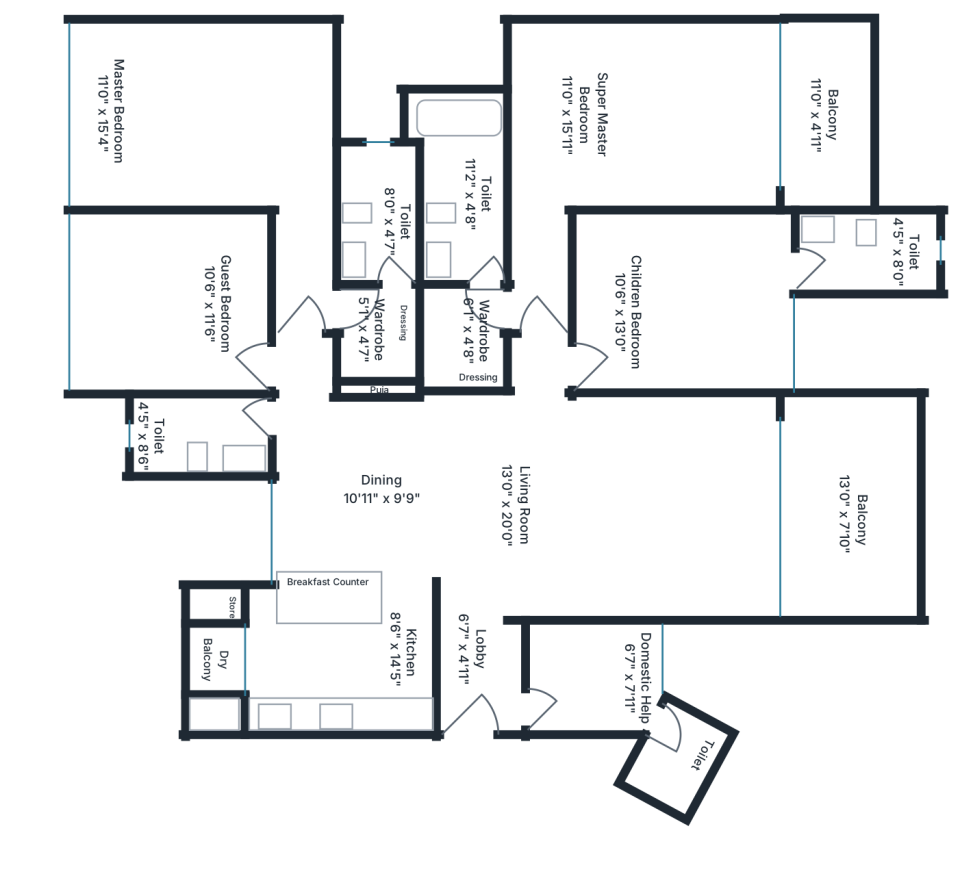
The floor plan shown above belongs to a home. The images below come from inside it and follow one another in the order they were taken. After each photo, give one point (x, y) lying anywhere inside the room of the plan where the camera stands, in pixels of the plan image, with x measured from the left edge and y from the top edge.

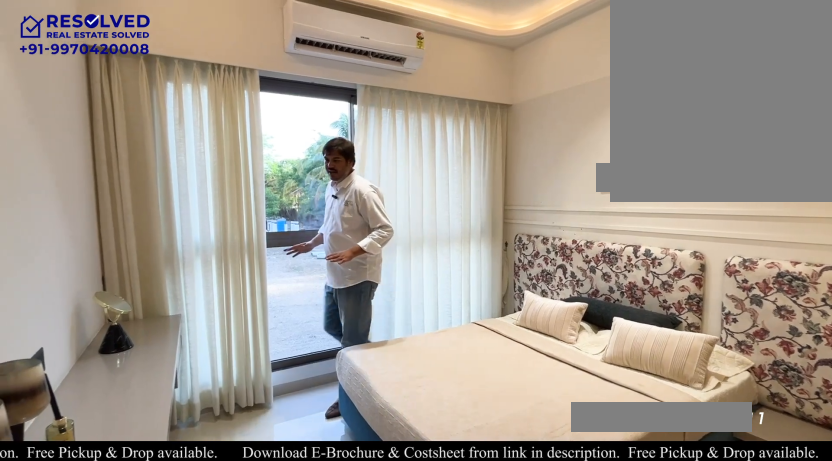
(175, 302)
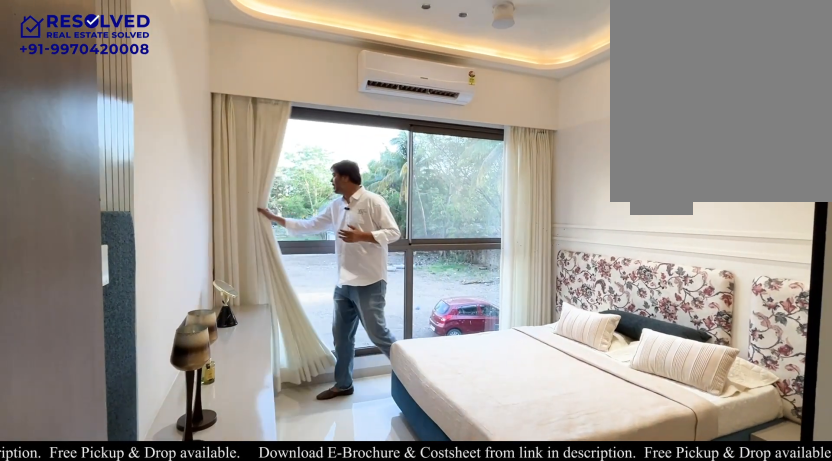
(175, 302)
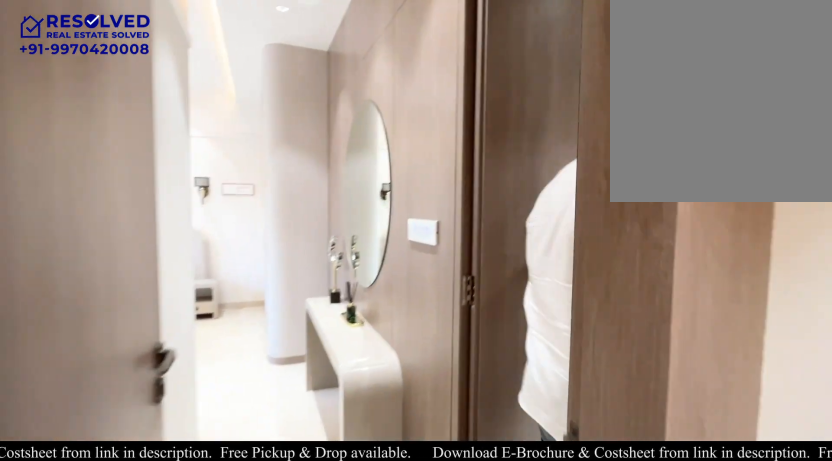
(378, 334)
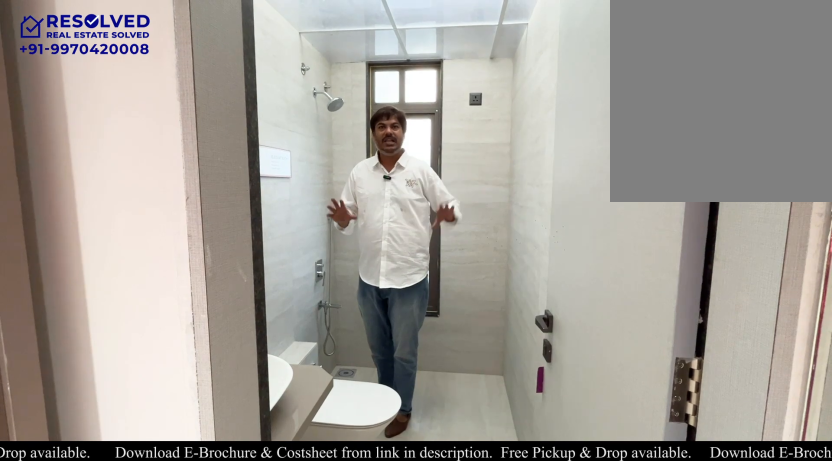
(378, 215)
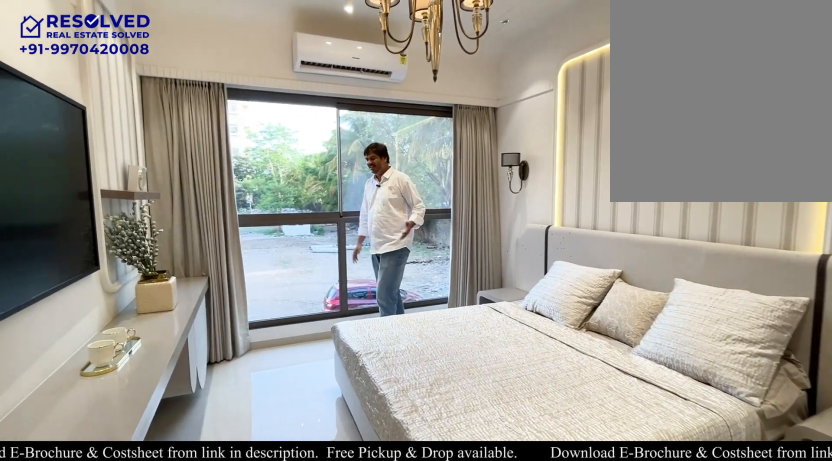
(219, 134)
